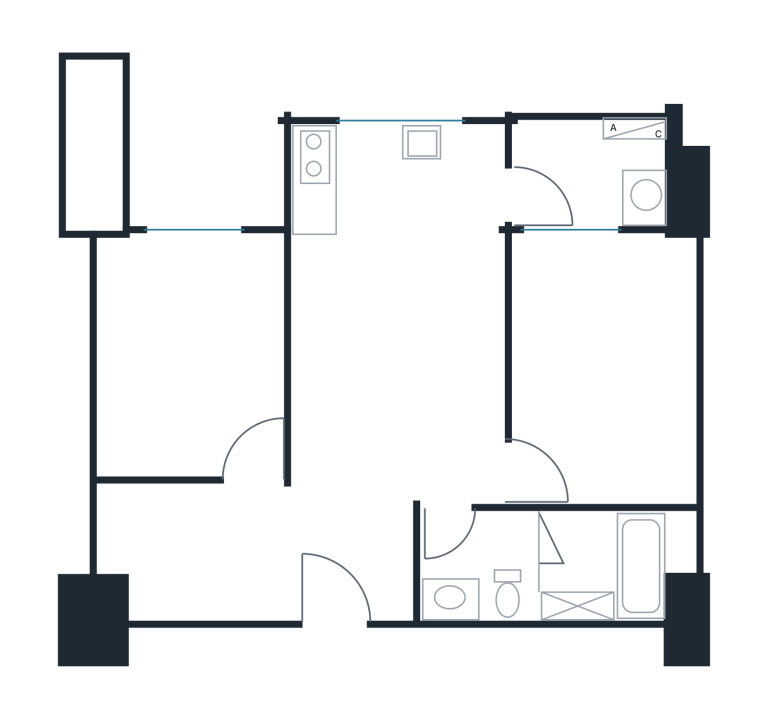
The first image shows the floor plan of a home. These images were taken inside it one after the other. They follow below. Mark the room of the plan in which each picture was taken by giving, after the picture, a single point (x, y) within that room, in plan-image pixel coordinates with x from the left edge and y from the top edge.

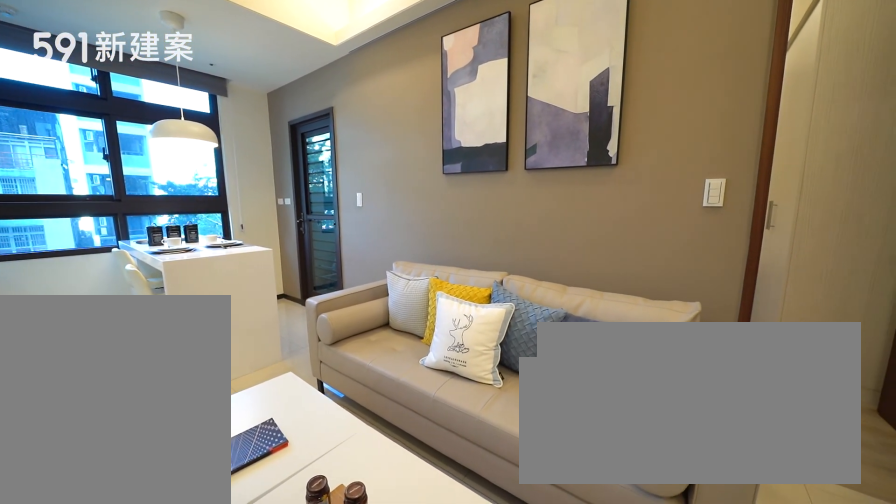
(398, 369)
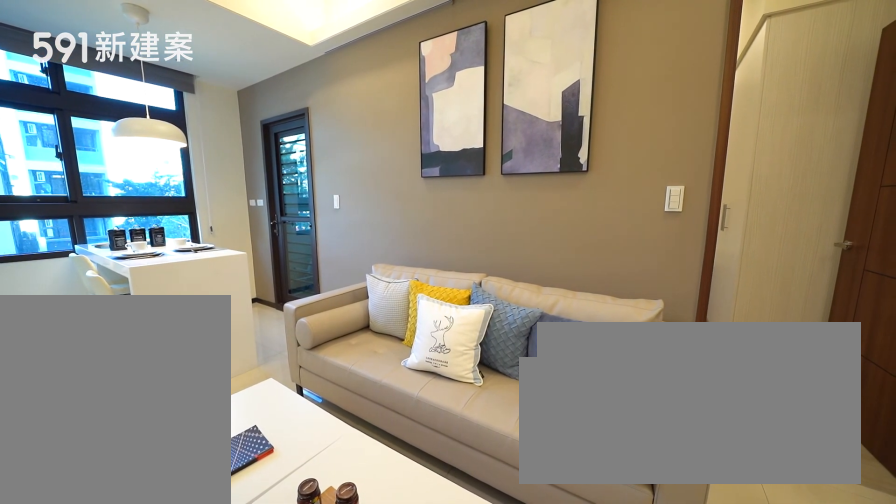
(398, 369)
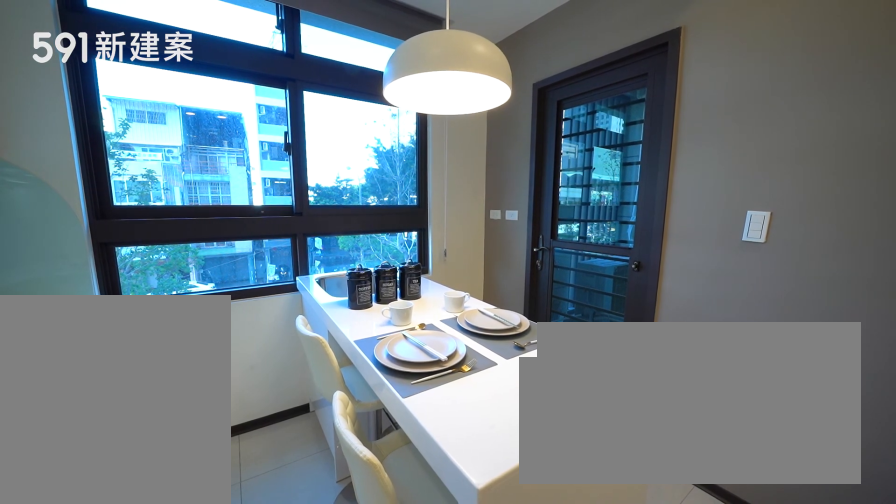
(398, 188)
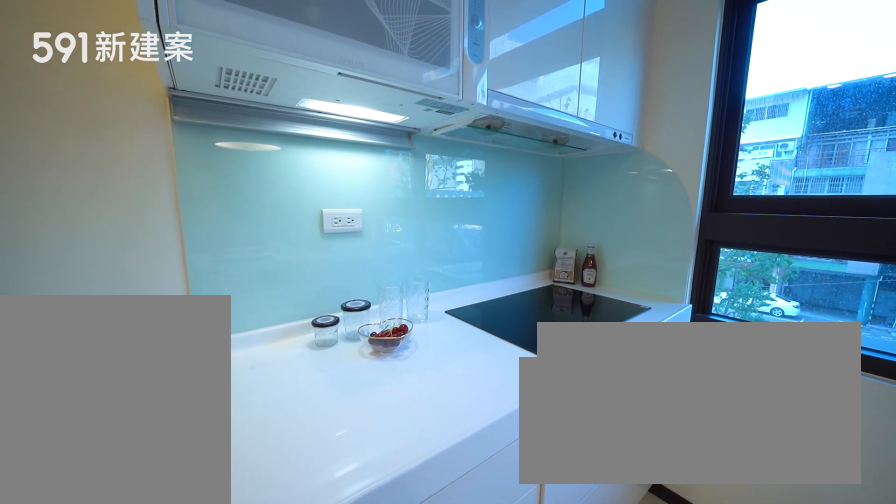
(398, 188)
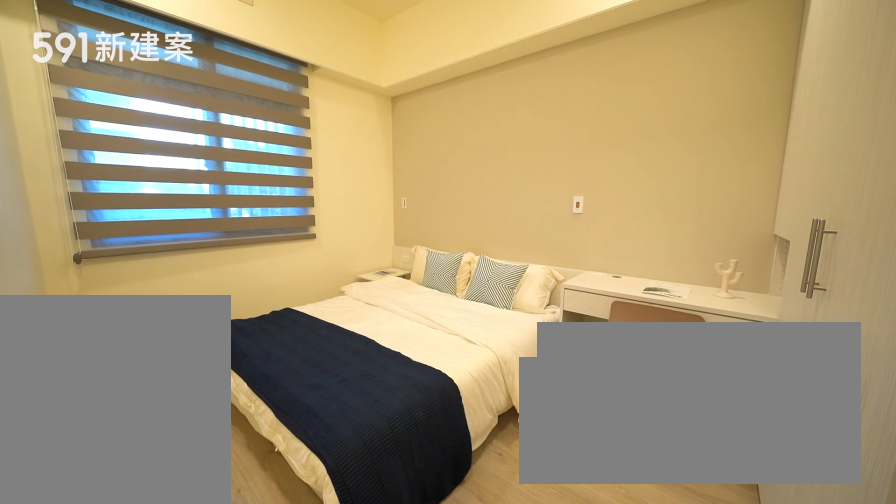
(605, 364)
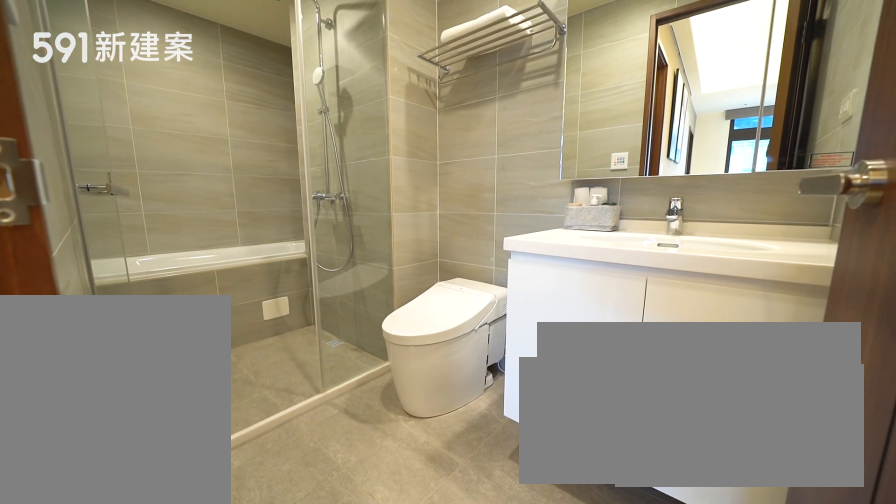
(564, 566)
